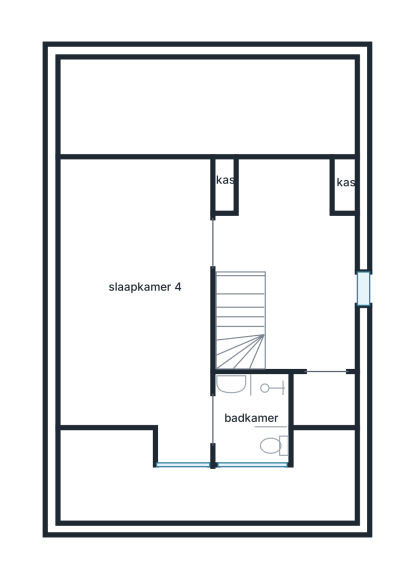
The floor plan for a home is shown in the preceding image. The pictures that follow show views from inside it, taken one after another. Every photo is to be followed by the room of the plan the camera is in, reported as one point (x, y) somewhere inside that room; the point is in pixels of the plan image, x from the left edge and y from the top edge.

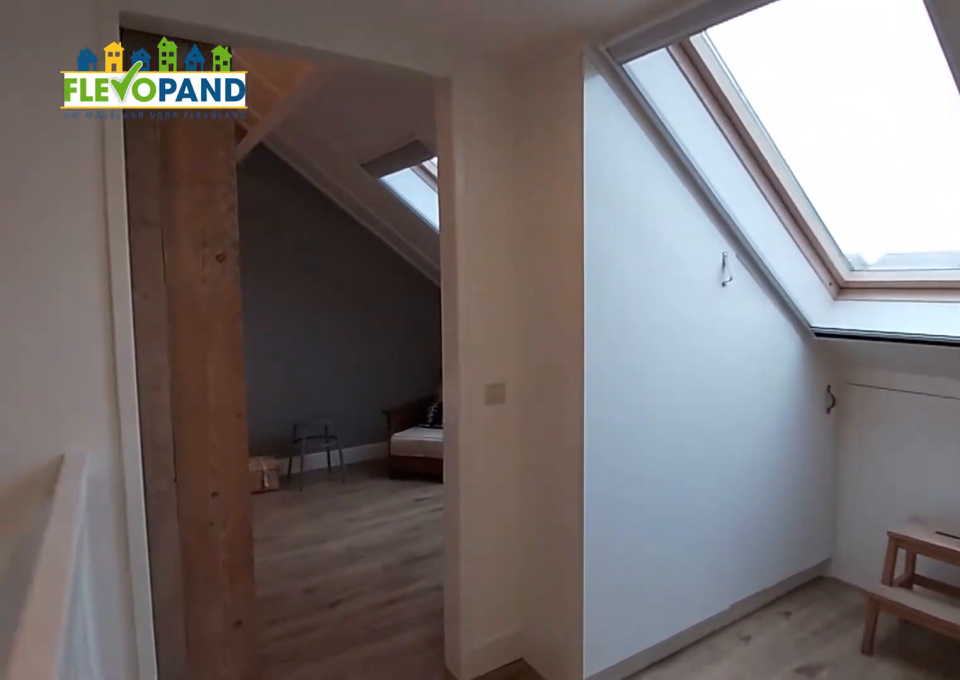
(301, 254)
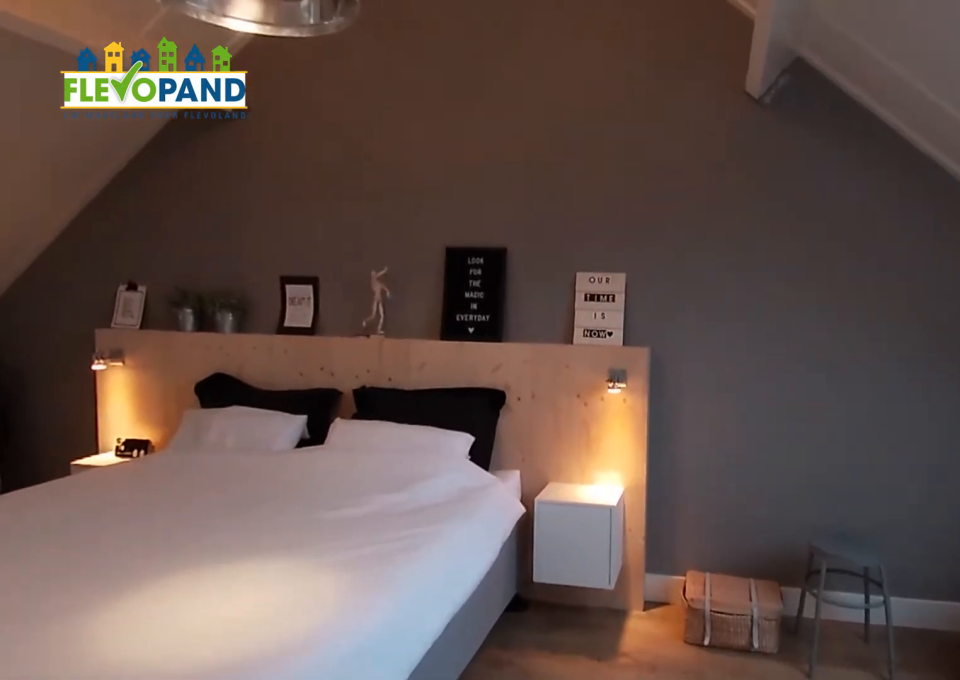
(142, 335)
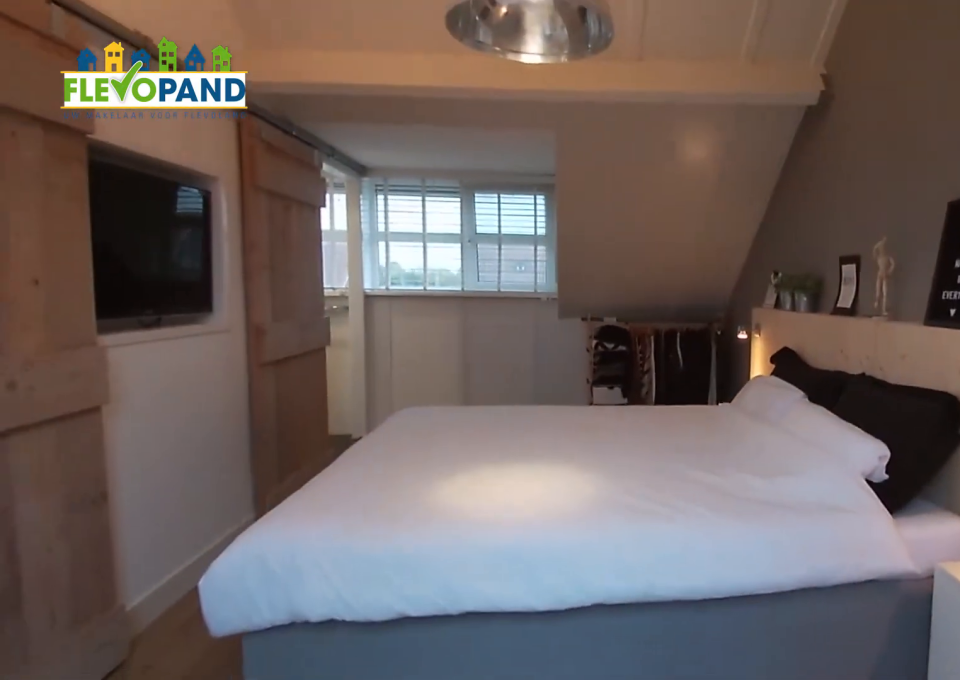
(142, 335)
